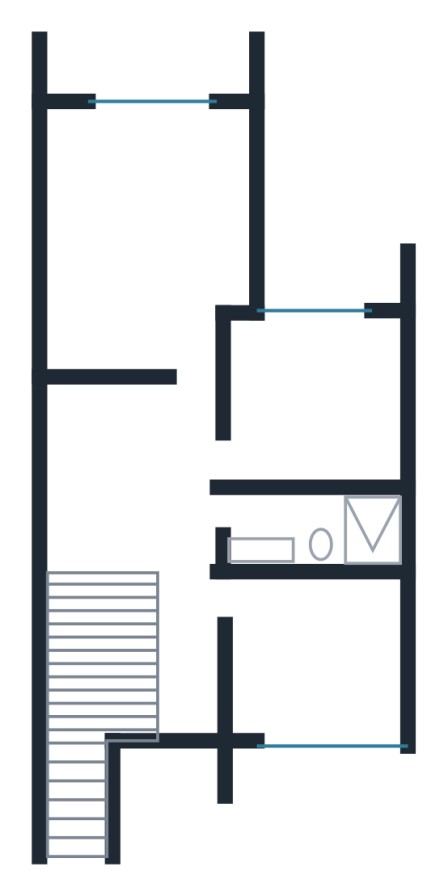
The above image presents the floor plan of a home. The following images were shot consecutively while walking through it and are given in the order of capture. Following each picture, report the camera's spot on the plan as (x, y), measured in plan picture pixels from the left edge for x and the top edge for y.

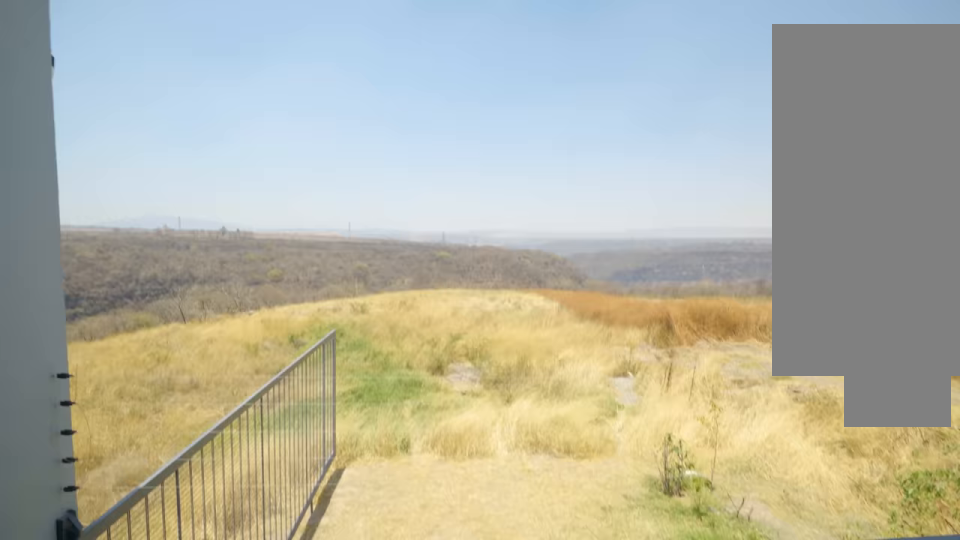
(144, 77)
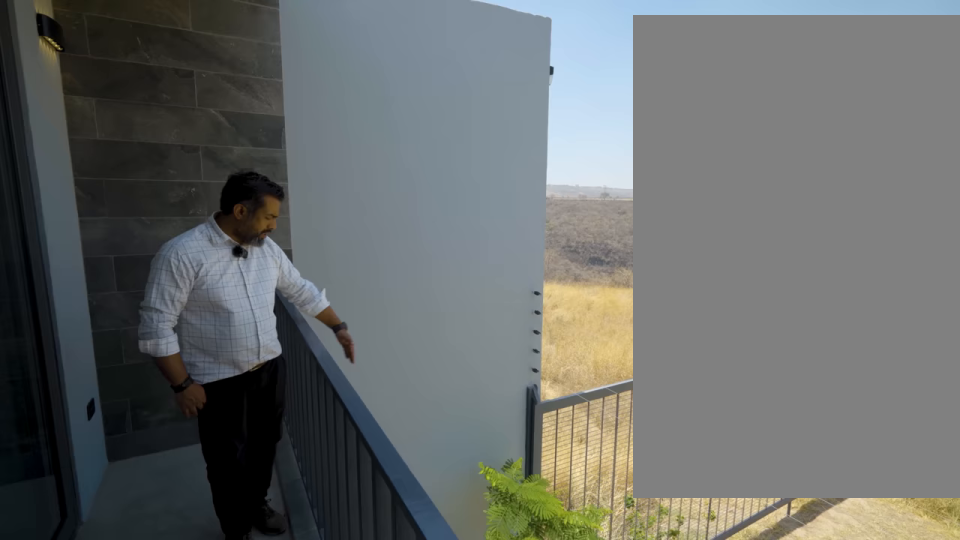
(144, 74)
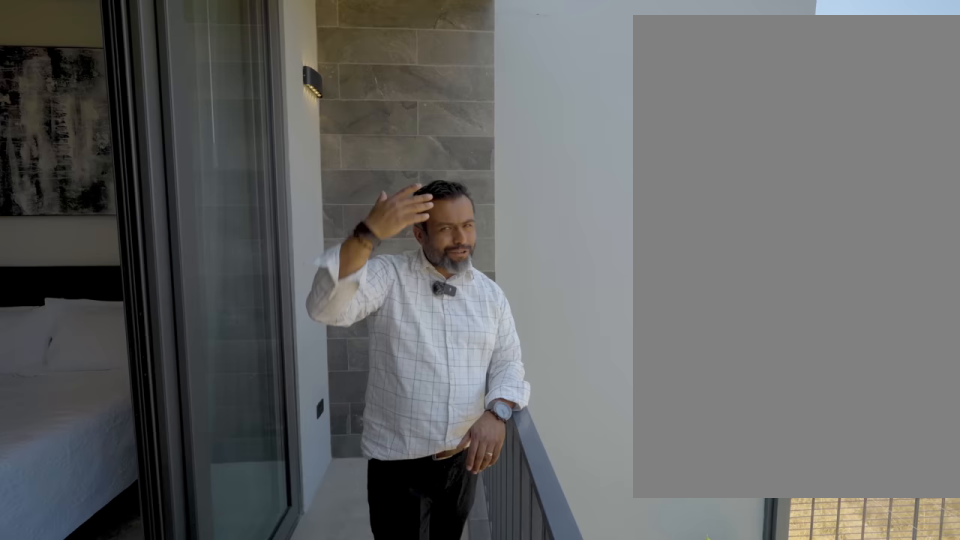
(168, 76)
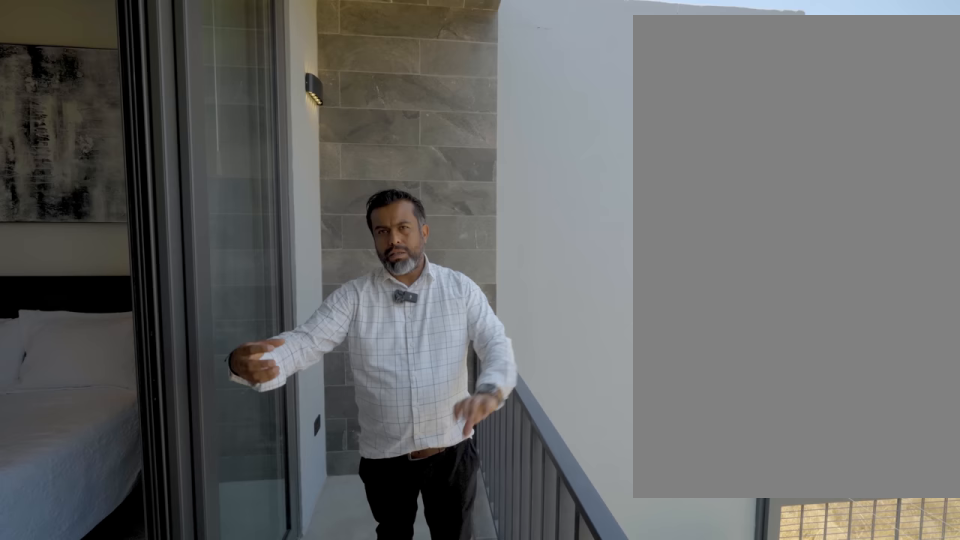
(168, 76)
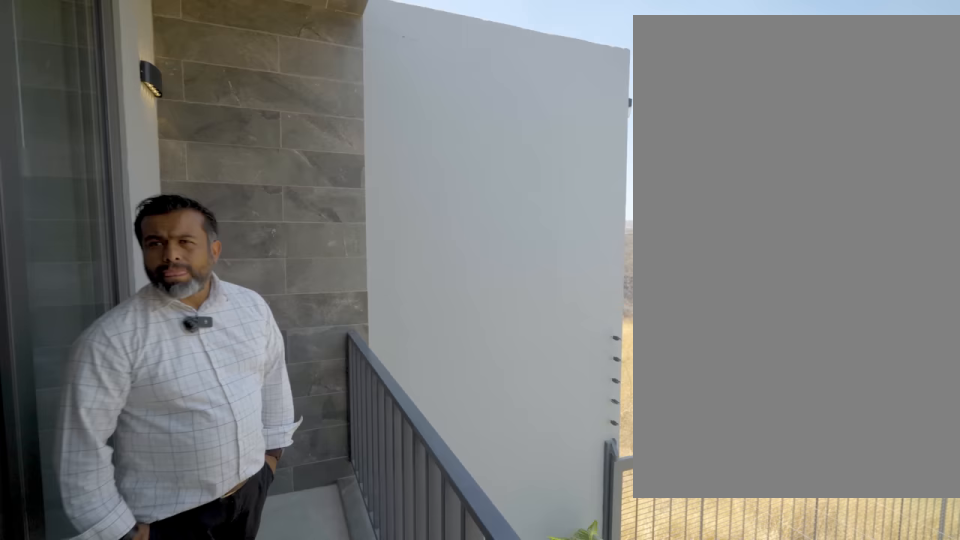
(169, 76)
